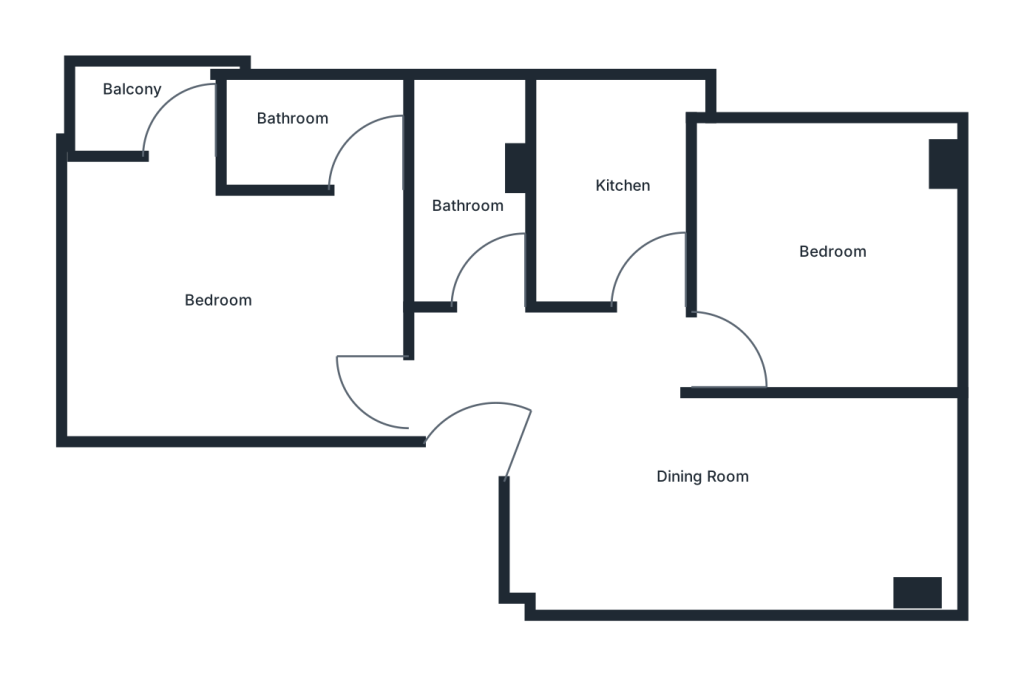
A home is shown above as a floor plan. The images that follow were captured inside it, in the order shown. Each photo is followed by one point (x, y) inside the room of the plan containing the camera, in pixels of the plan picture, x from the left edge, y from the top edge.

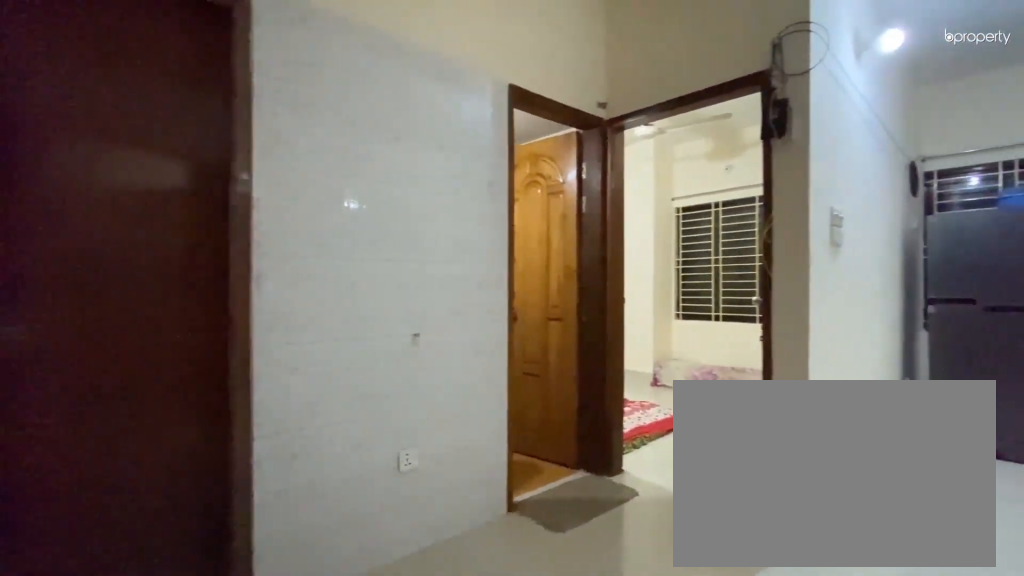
(622, 461)
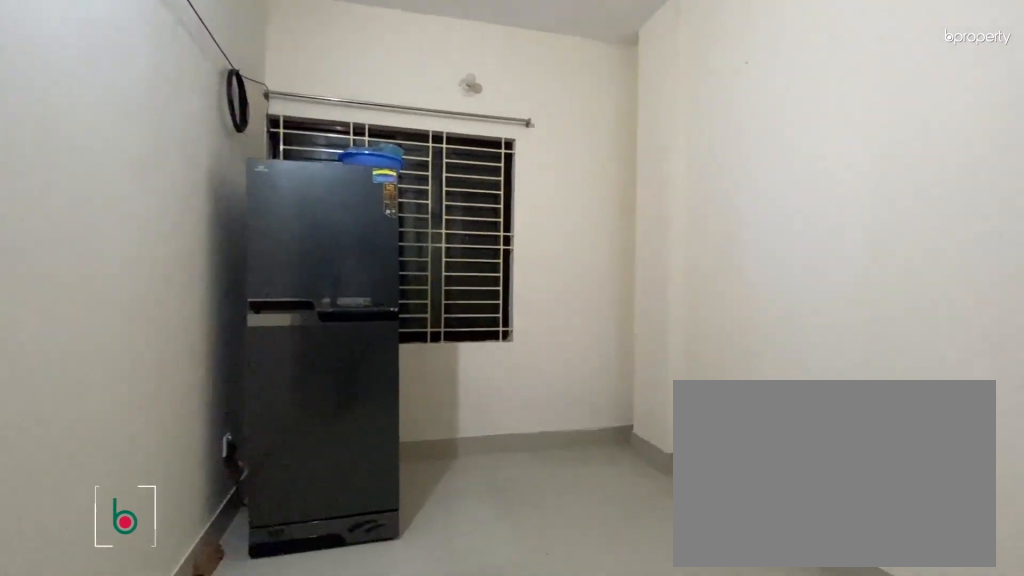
(737, 494)
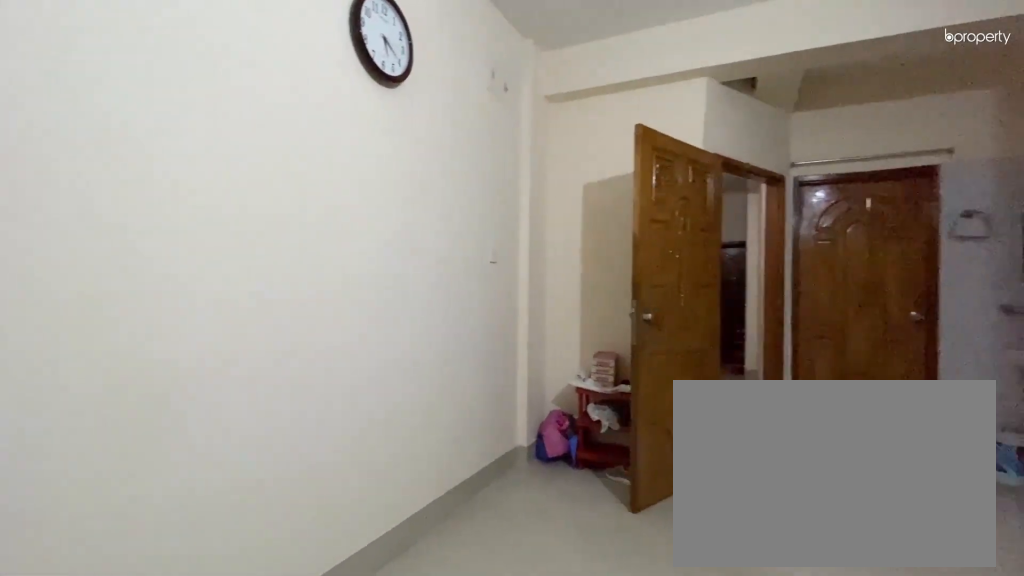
(737, 494)
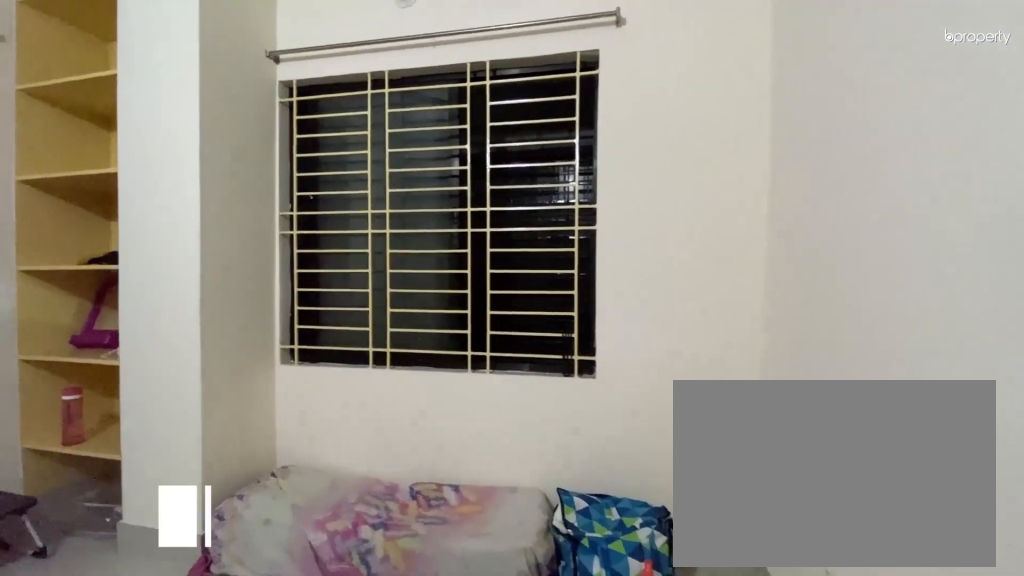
(827, 253)
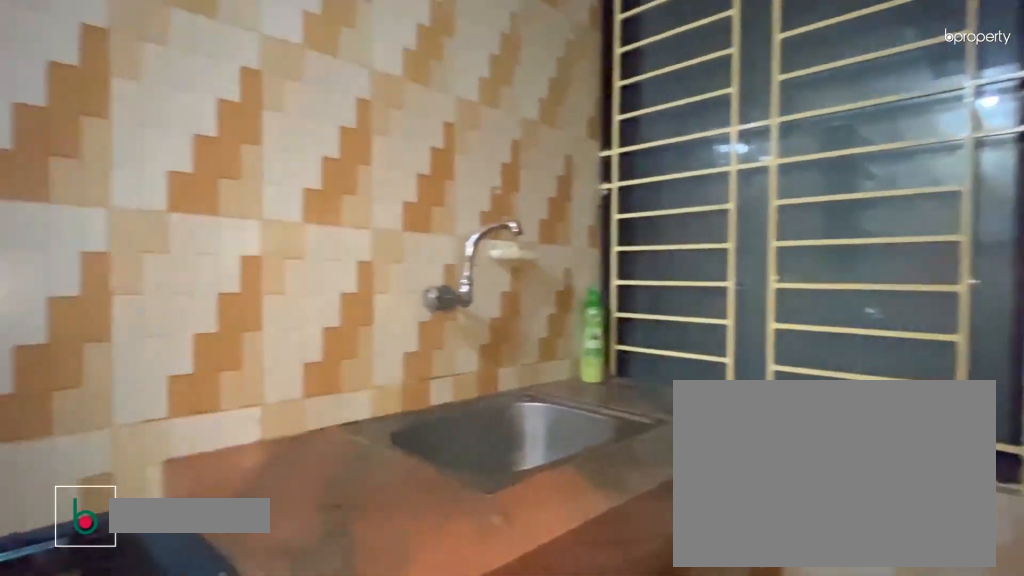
(618, 206)
